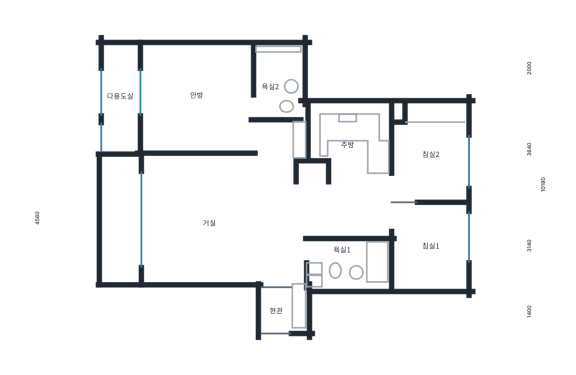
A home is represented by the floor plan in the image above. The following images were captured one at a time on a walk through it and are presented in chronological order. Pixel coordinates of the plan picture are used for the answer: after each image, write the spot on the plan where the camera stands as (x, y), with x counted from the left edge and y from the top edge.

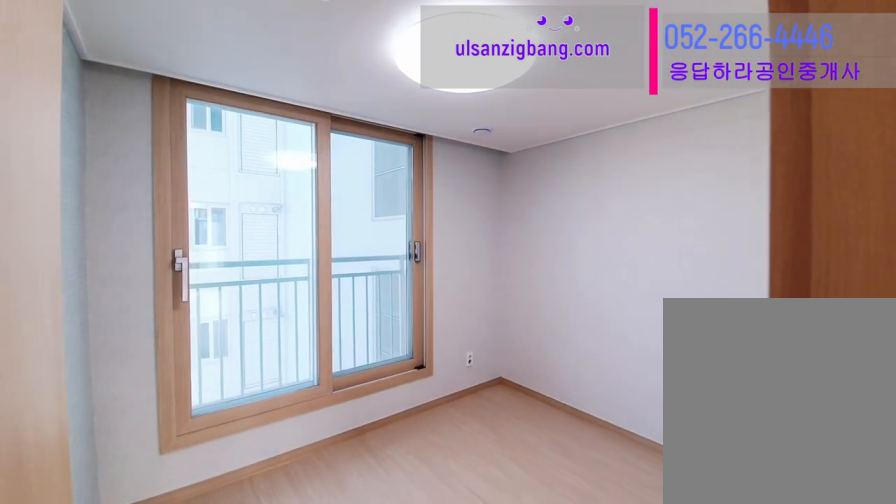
(435, 243)
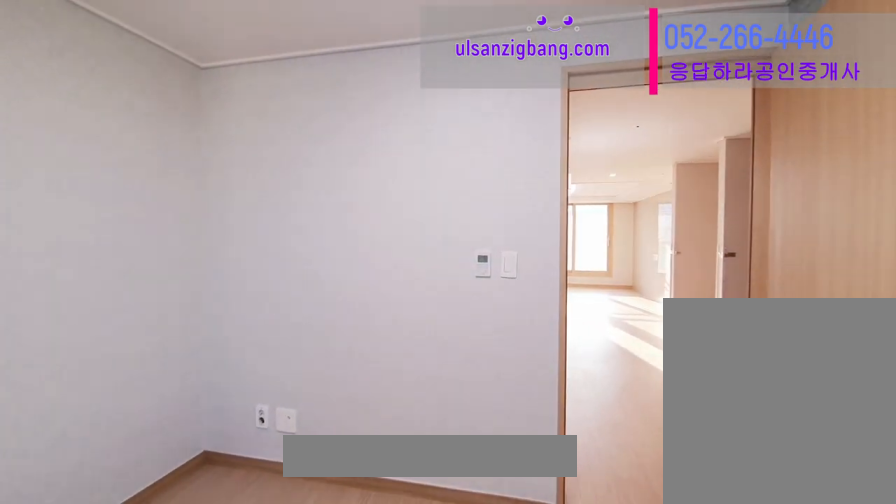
(435, 243)
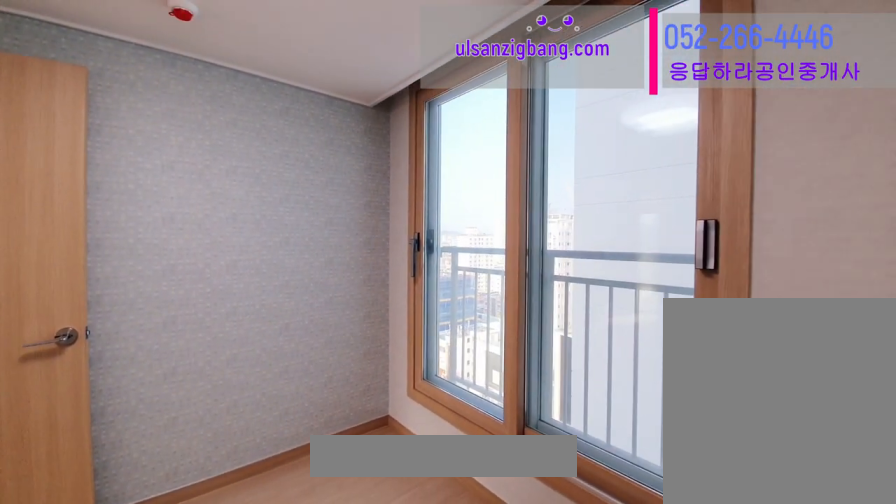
(434, 244)
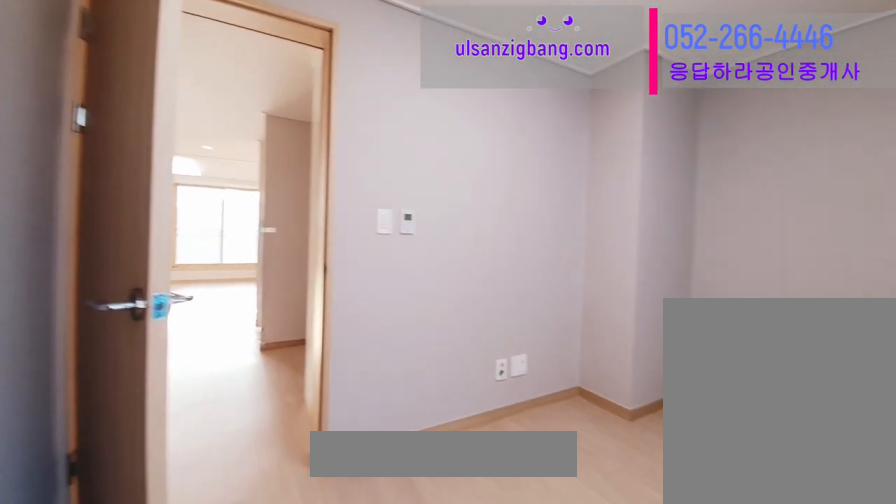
(441, 160)
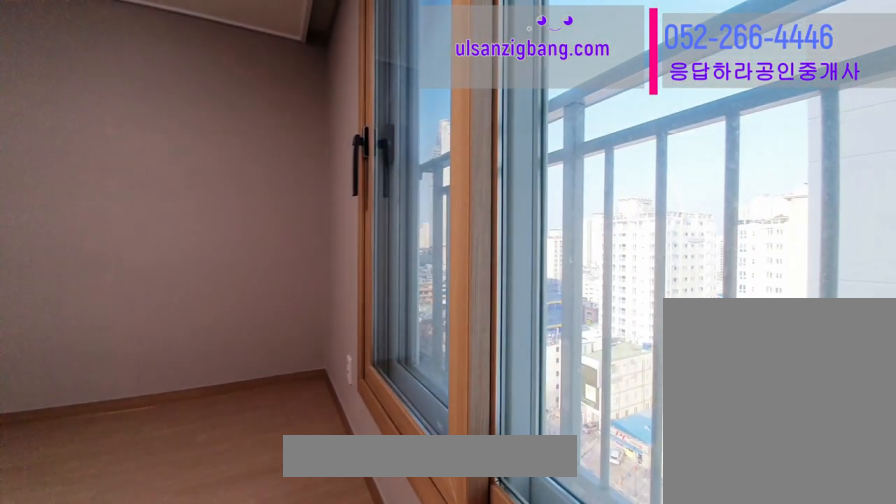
(441, 160)
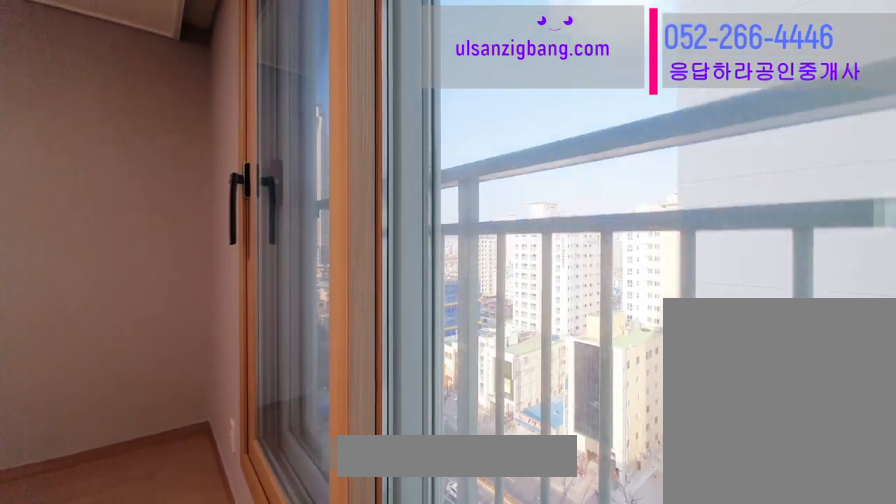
(441, 161)
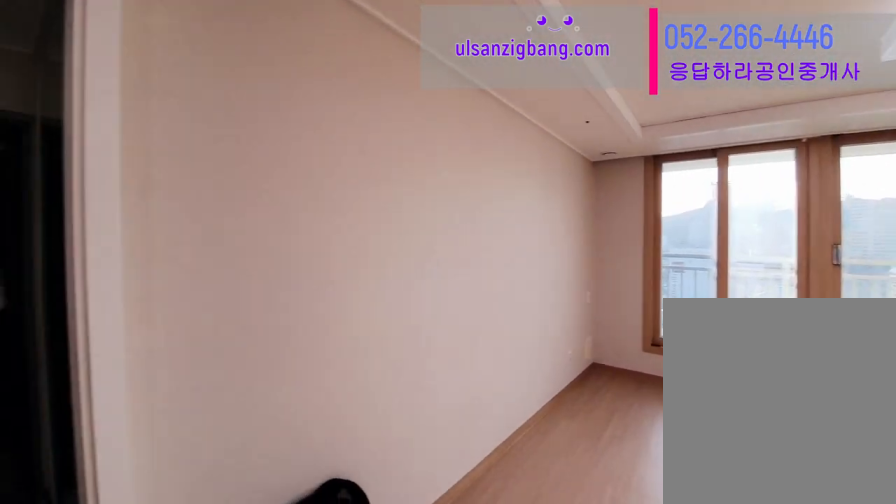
(258, 229)
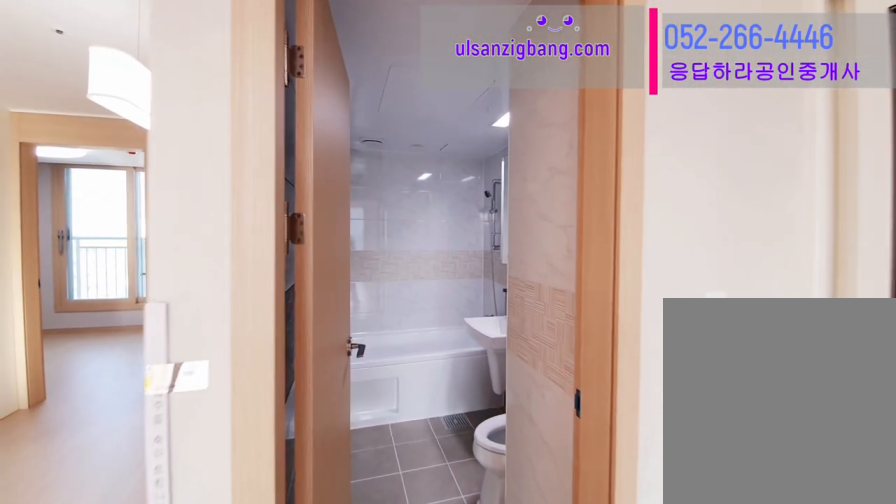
(257, 230)
